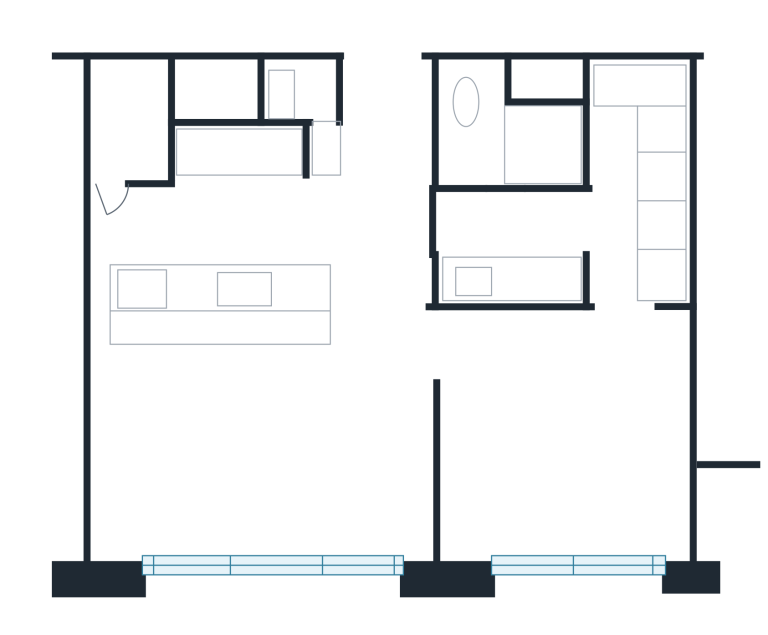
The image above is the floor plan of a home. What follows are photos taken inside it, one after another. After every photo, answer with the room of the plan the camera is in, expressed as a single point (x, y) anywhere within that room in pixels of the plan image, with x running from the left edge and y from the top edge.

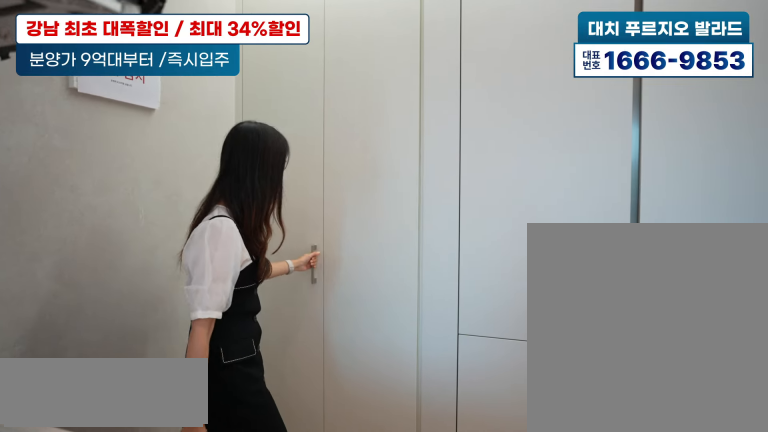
(227, 210)
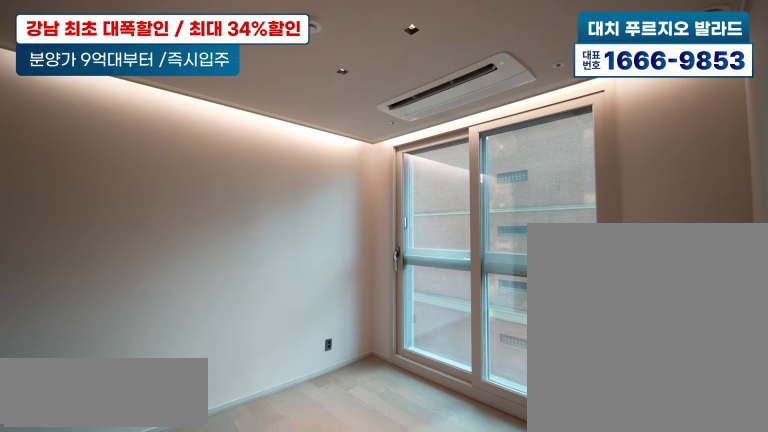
(568, 448)
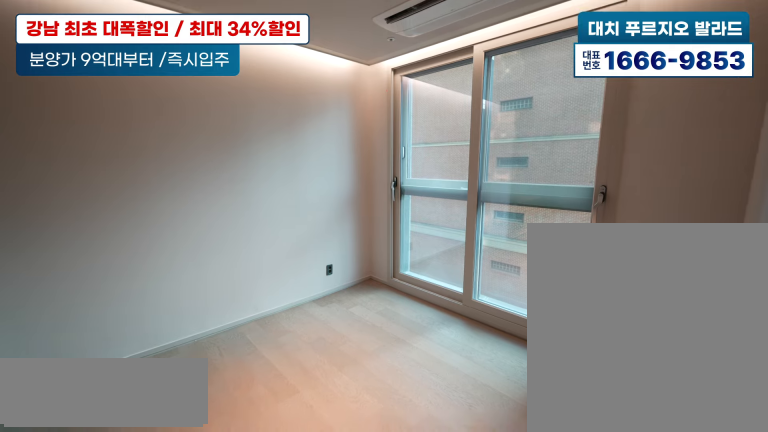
(568, 448)
